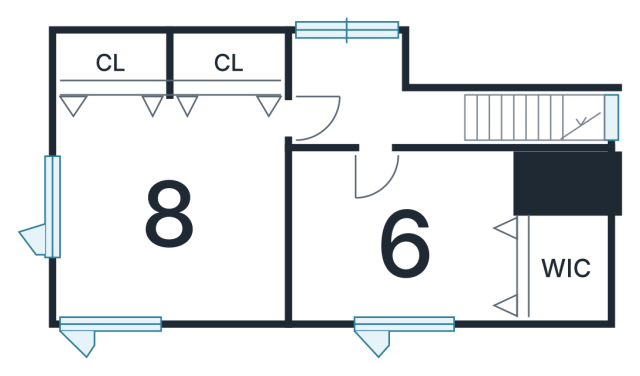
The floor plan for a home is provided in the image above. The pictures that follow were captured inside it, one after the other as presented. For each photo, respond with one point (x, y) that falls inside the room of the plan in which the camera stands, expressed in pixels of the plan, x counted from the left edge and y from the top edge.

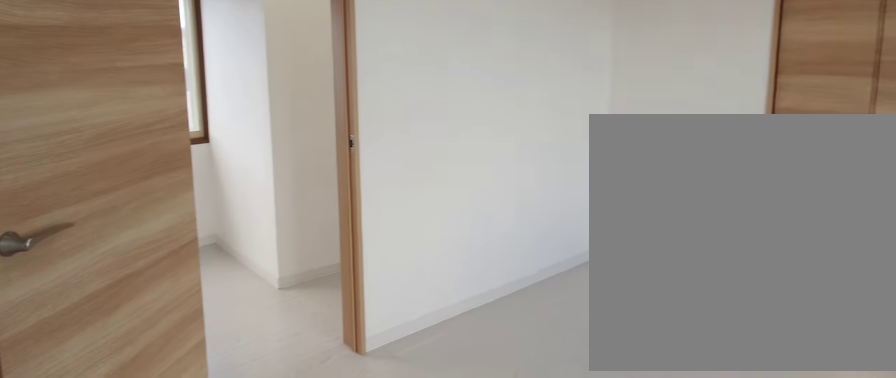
(396, 258)
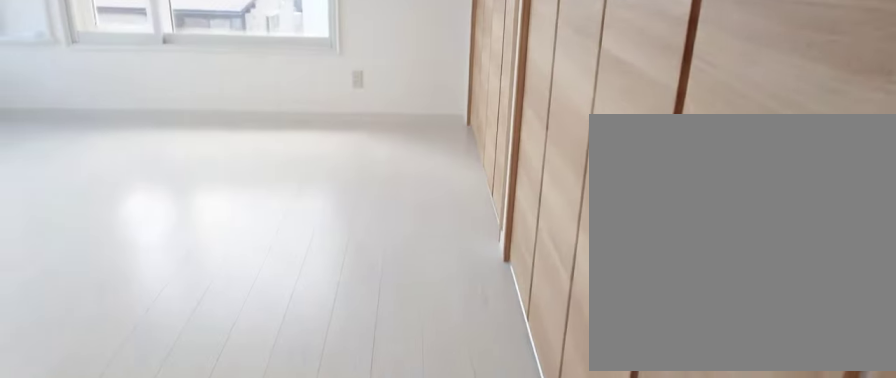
(172, 233)
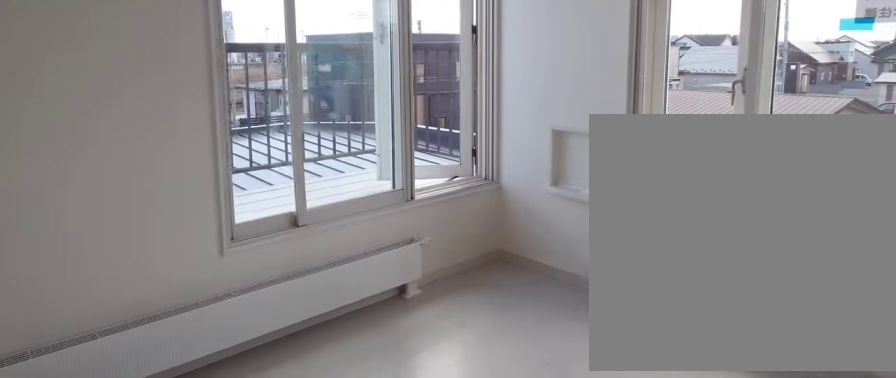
(172, 233)
